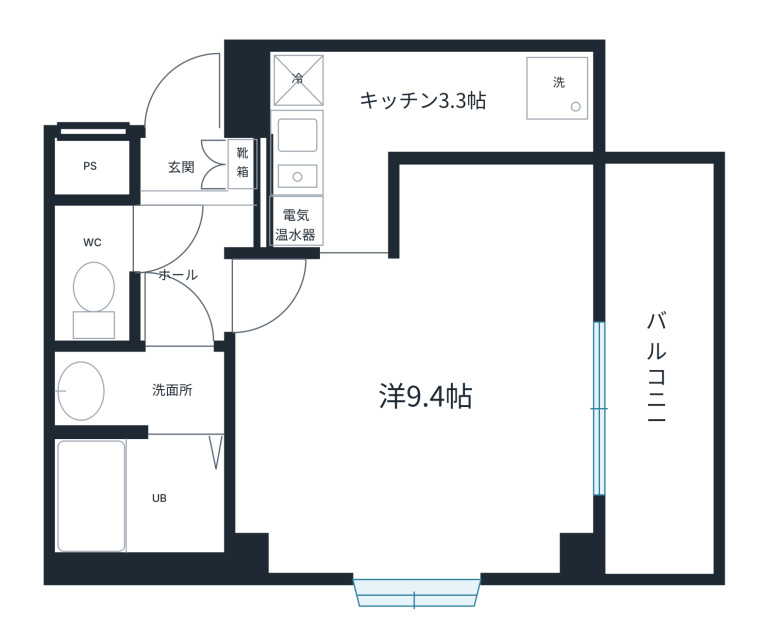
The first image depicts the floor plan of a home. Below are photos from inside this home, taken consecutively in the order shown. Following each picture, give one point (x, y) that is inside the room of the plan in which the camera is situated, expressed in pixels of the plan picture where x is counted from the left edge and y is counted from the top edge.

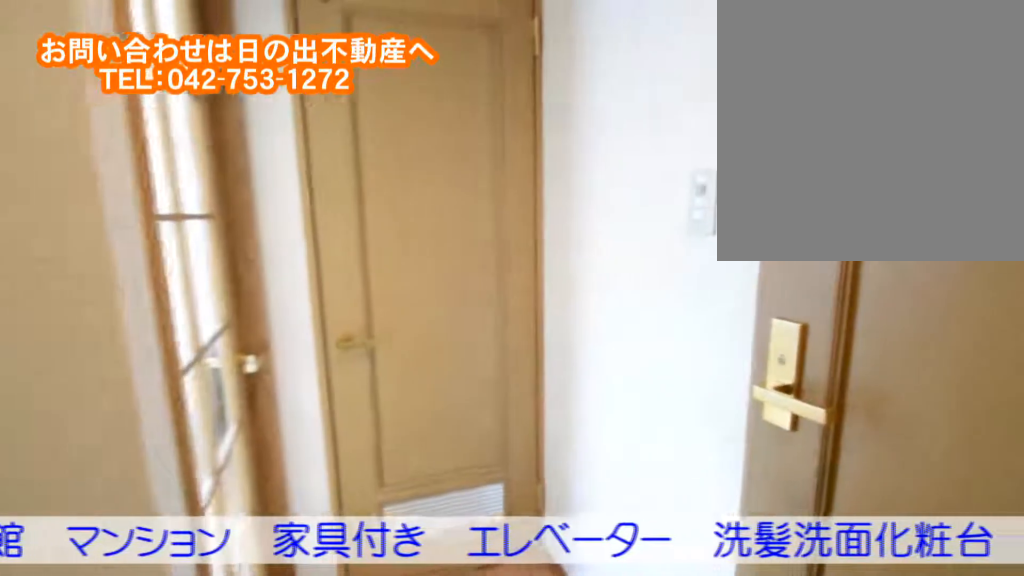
(189, 205)
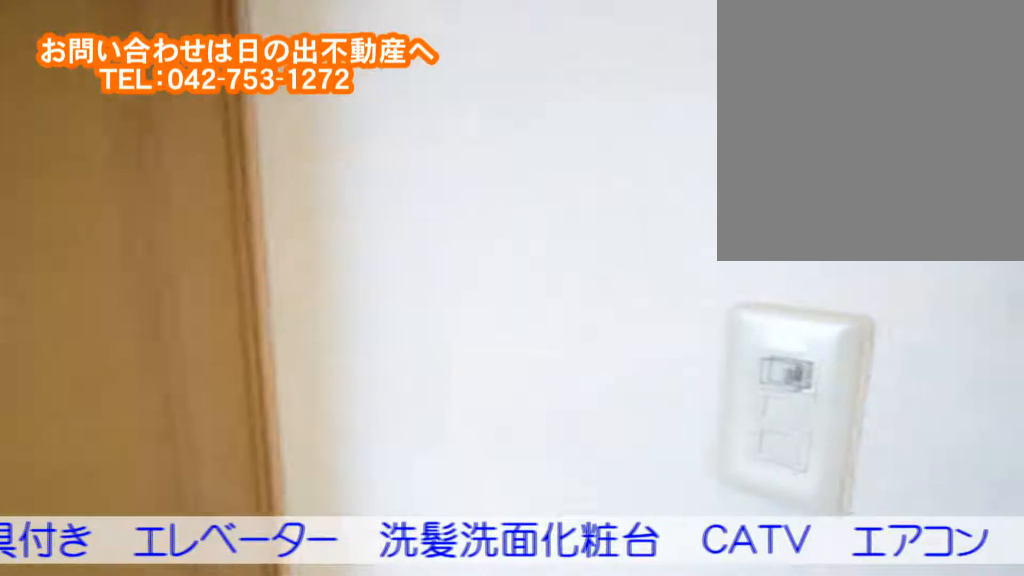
(190, 205)
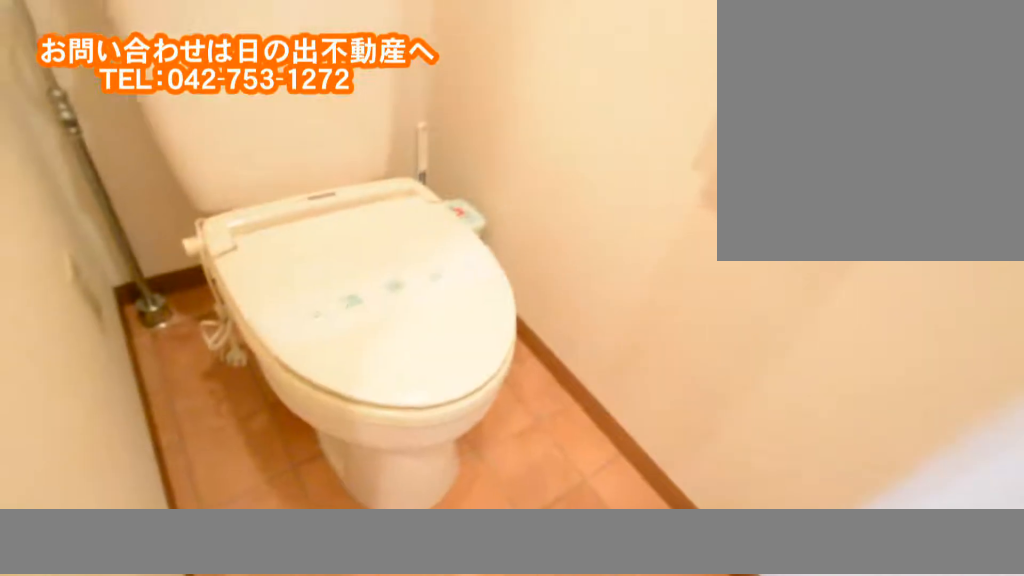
(95, 255)
